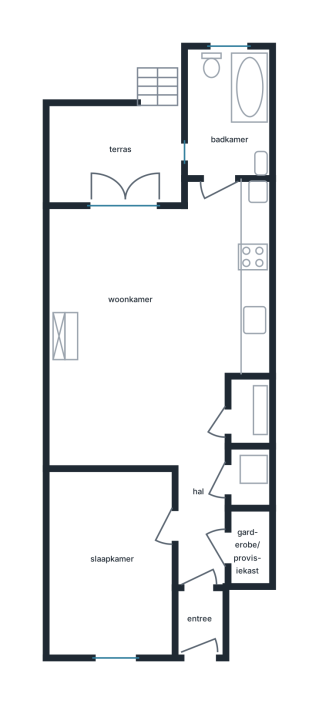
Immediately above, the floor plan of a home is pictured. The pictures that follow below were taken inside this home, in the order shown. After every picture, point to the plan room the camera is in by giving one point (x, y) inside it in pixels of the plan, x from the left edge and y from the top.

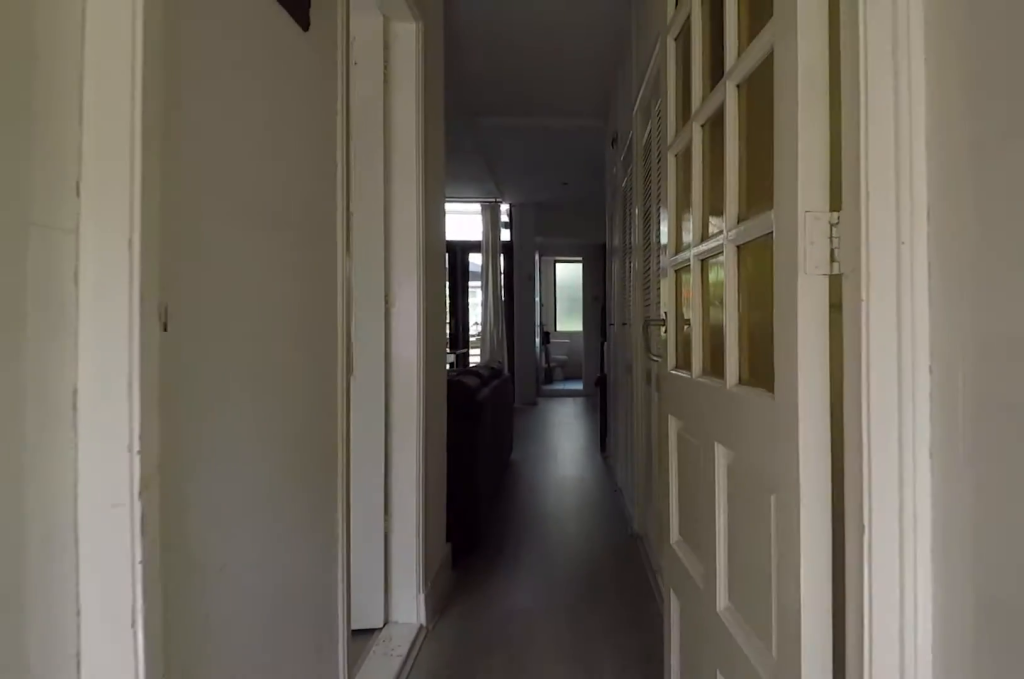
(201, 558)
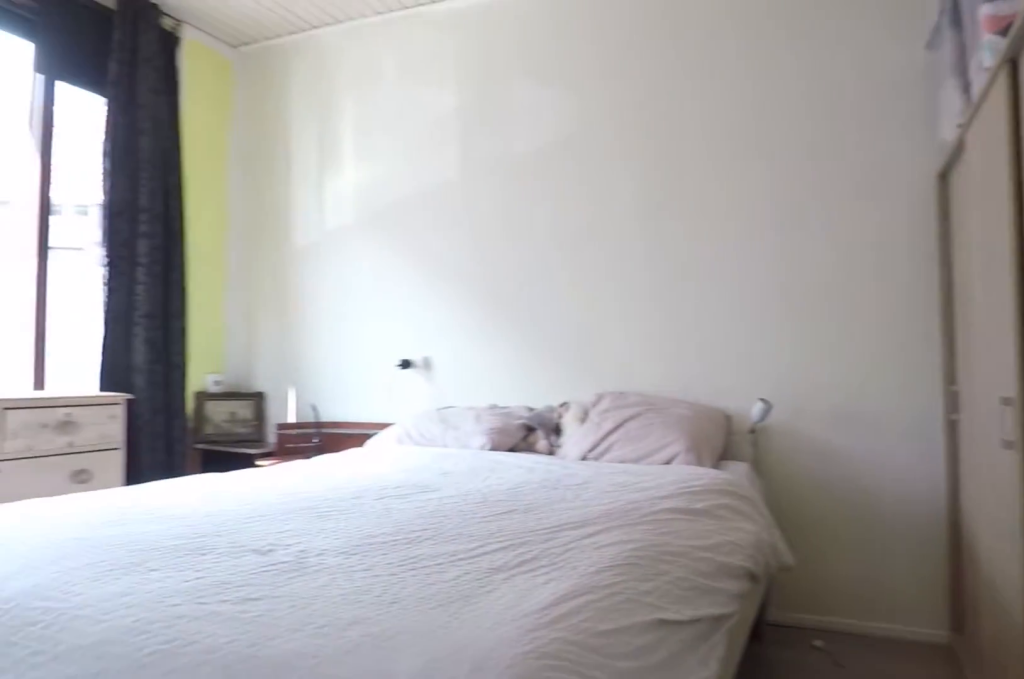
(111, 562)
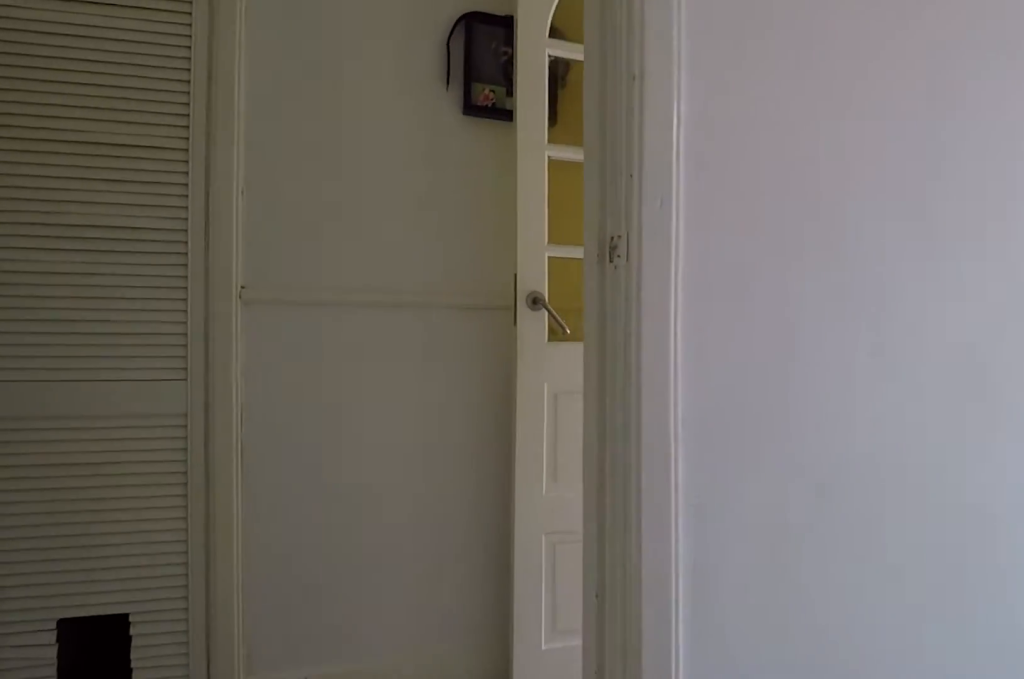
(111, 562)
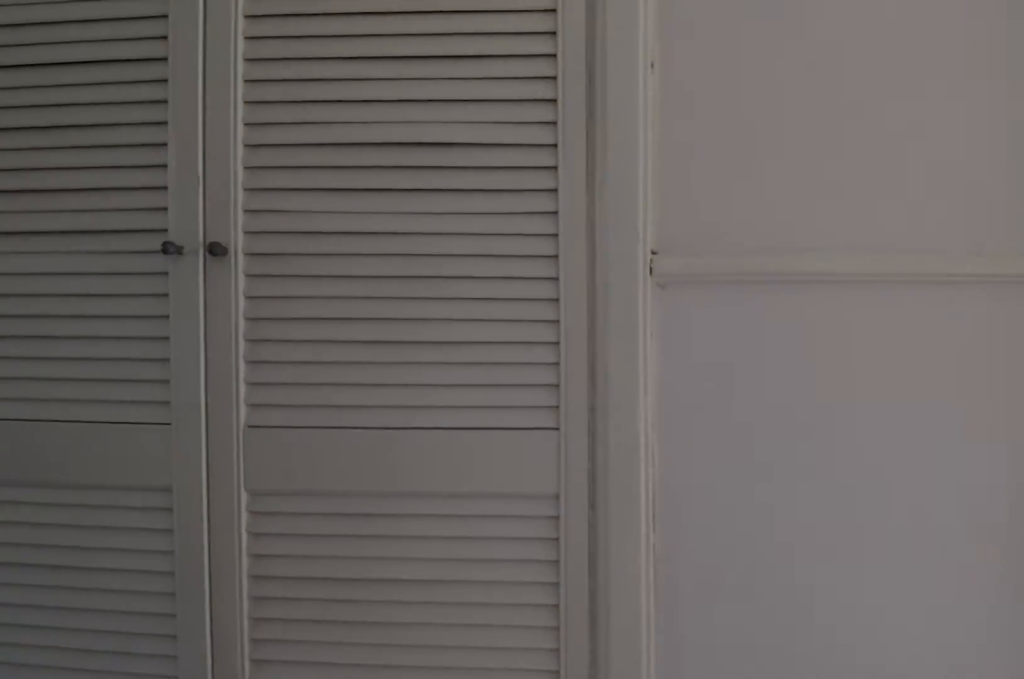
(201, 558)
